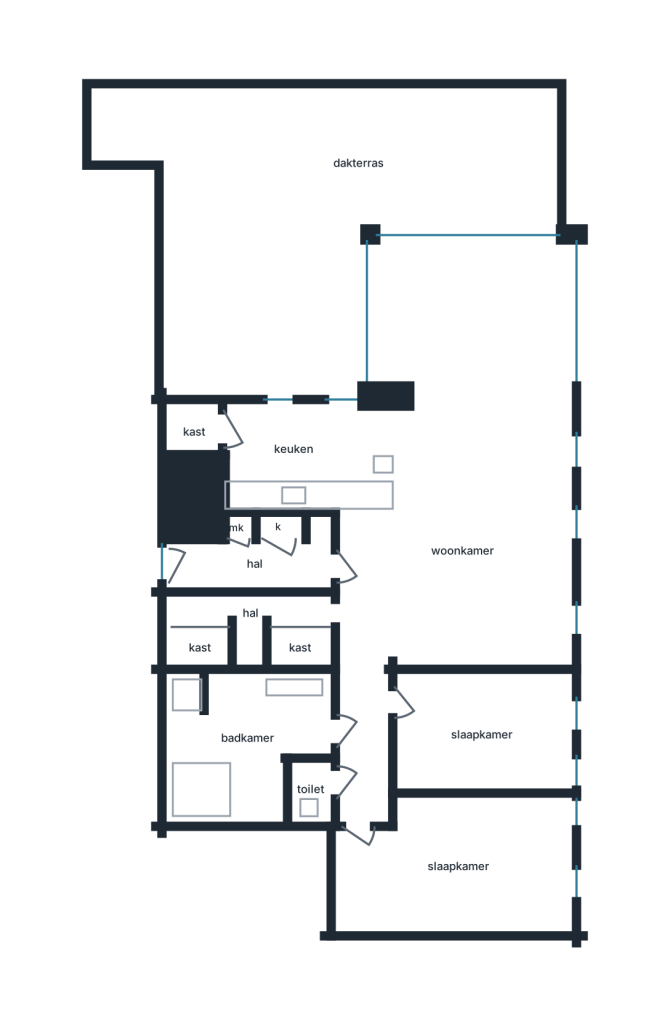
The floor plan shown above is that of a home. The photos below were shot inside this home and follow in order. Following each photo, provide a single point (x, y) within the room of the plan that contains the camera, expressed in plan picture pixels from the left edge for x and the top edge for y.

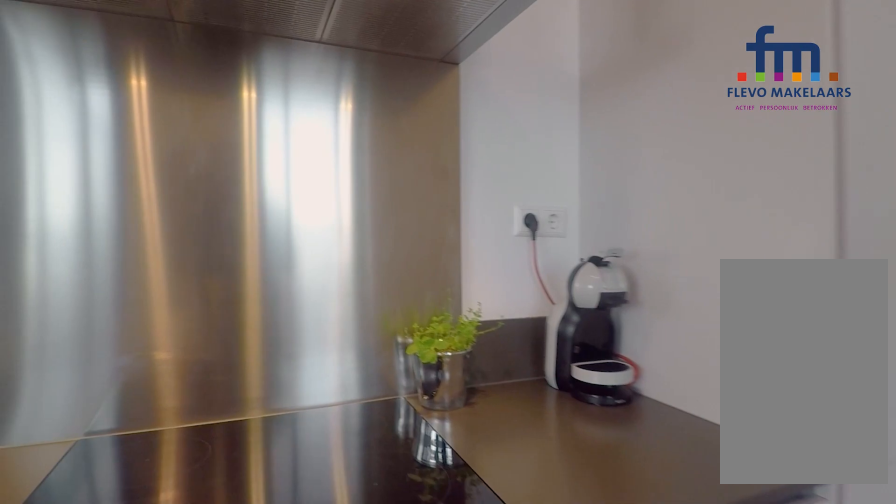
(316, 458)
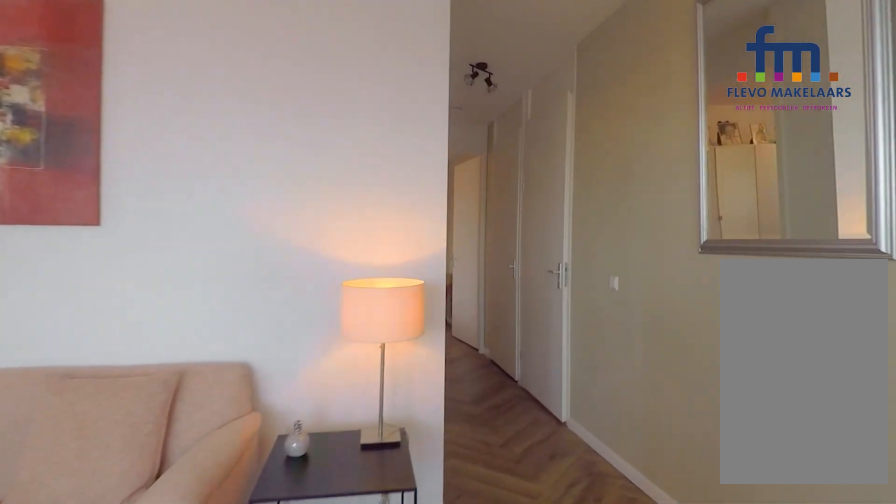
(463, 483)
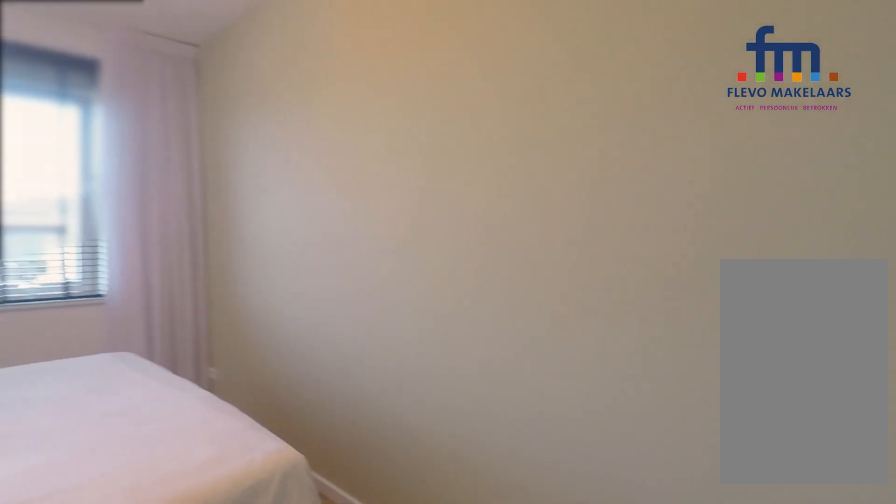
(459, 864)
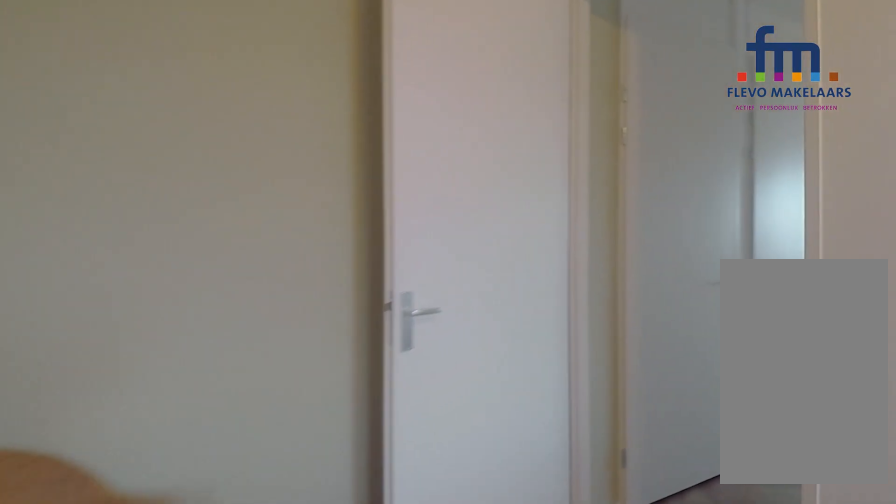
(459, 864)
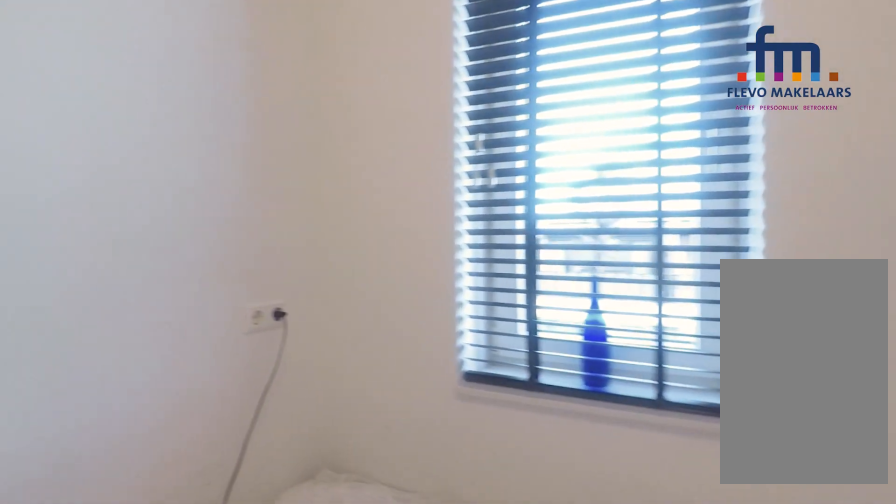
(482, 733)
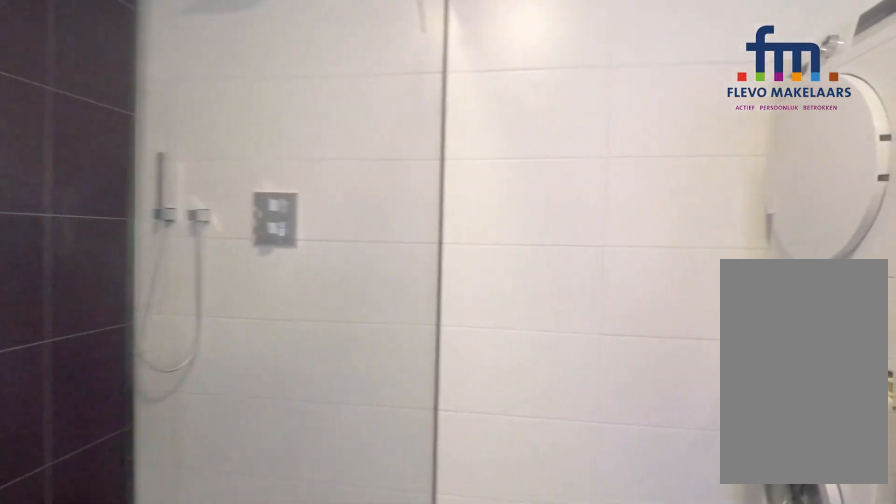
(242, 742)
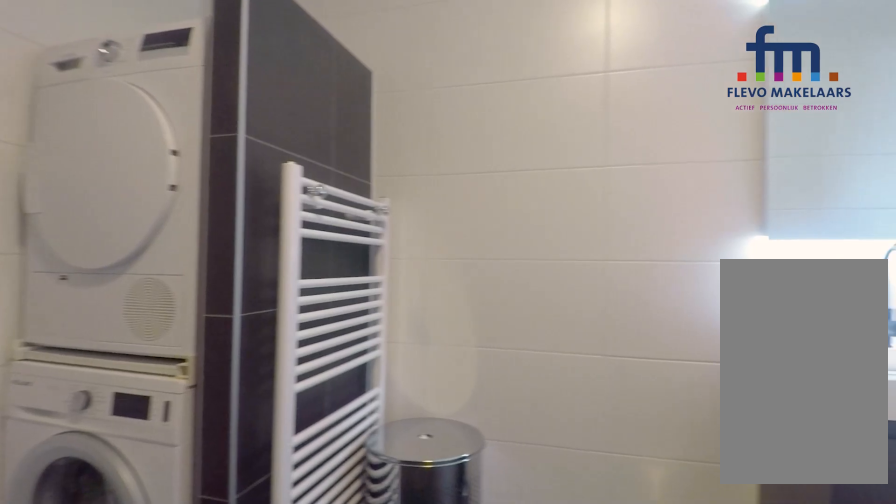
(242, 742)
